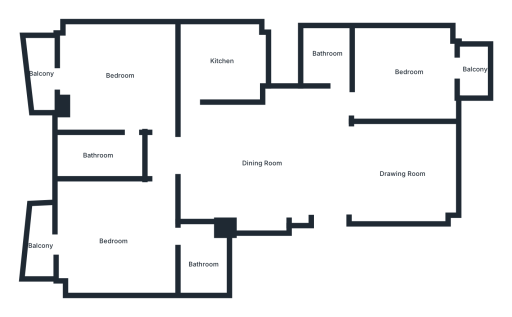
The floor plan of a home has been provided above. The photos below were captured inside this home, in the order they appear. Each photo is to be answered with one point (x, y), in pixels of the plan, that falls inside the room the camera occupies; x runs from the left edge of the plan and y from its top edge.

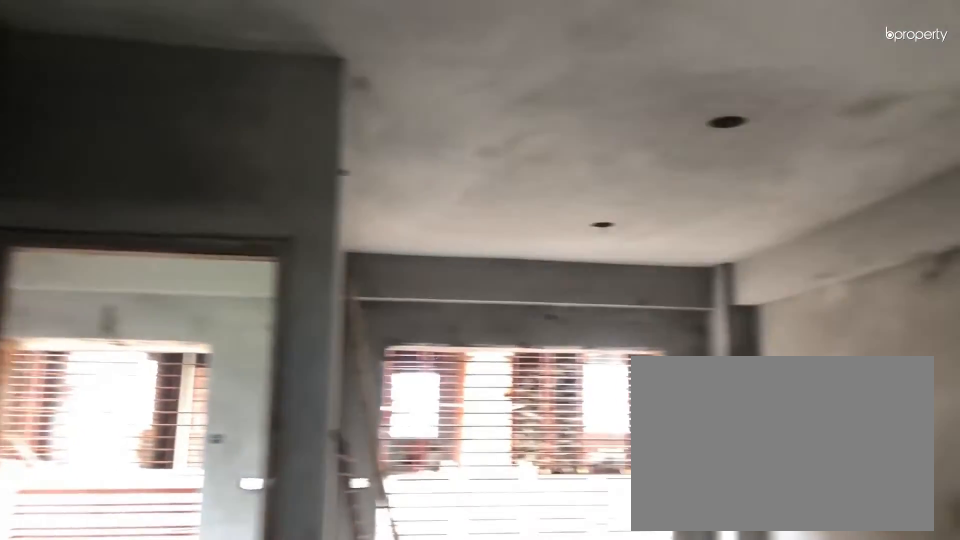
(256, 163)
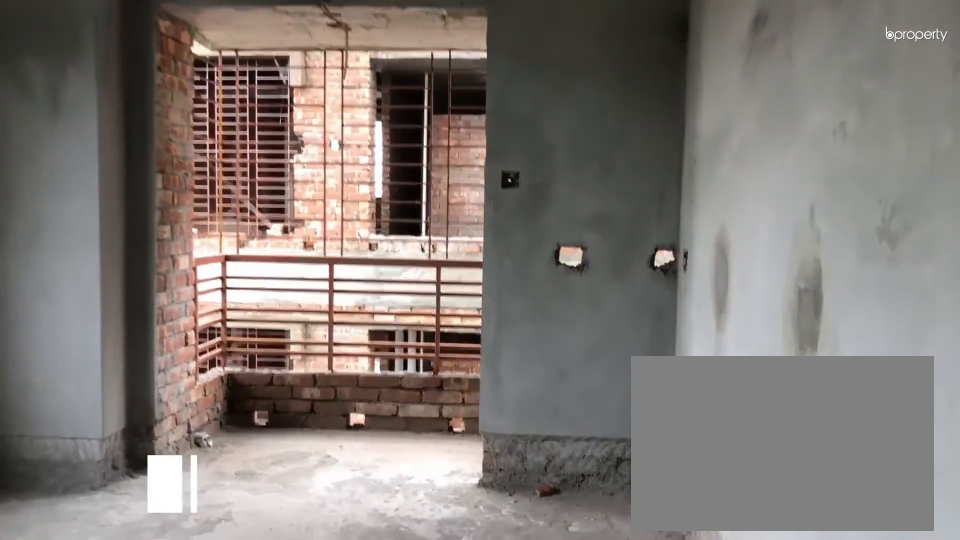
(401, 71)
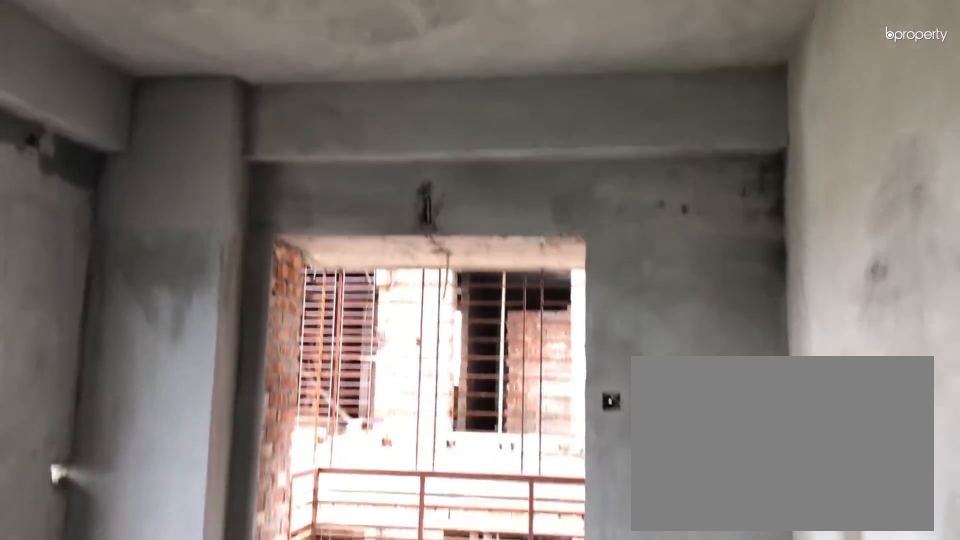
(399, 74)
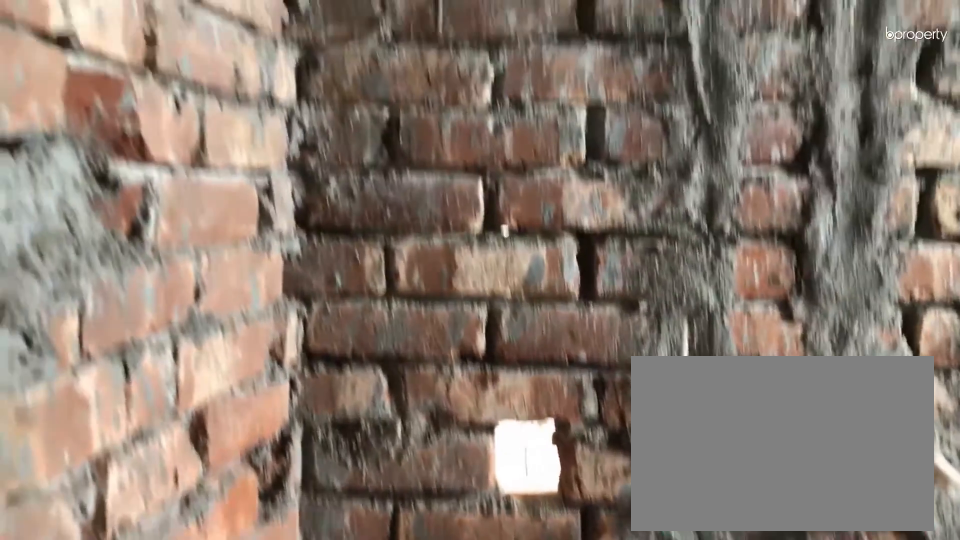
(326, 54)
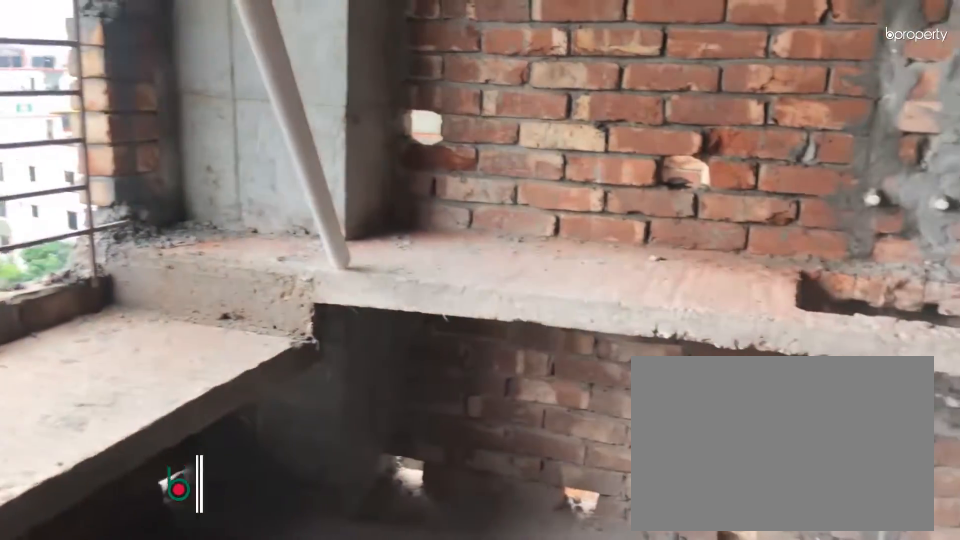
(223, 61)
